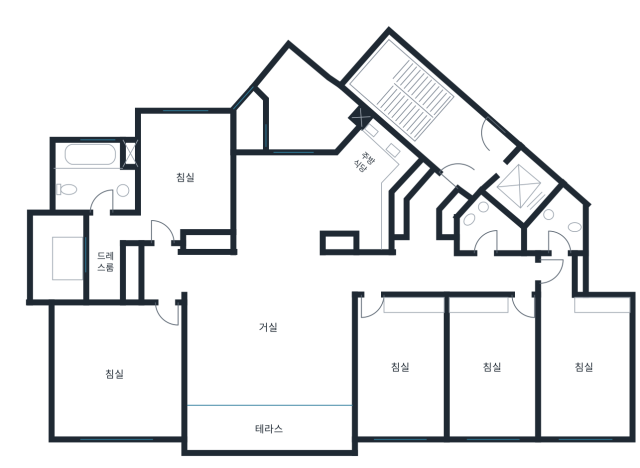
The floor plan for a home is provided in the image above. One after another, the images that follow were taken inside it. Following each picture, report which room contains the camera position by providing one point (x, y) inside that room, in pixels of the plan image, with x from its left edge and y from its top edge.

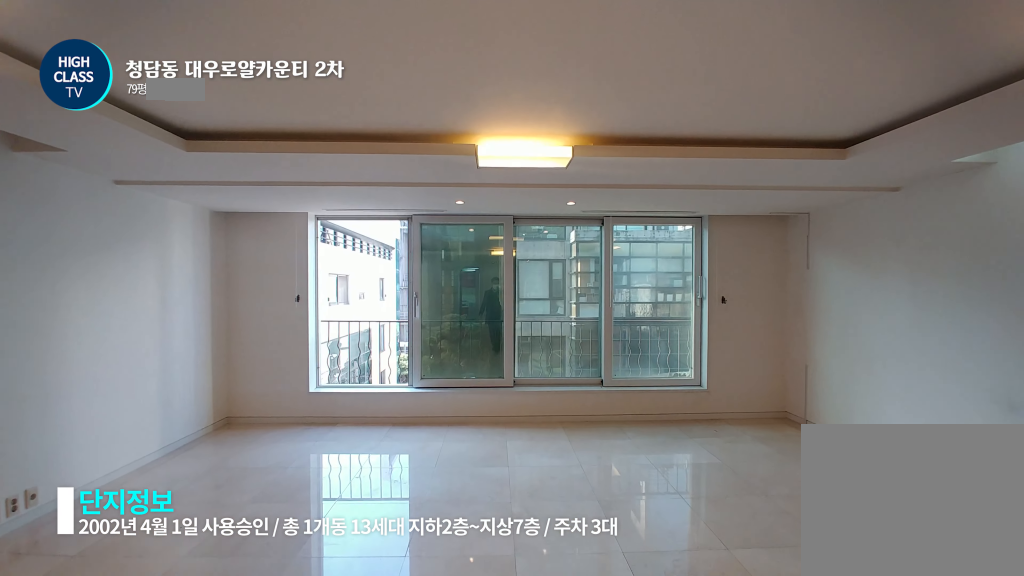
(269, 336)
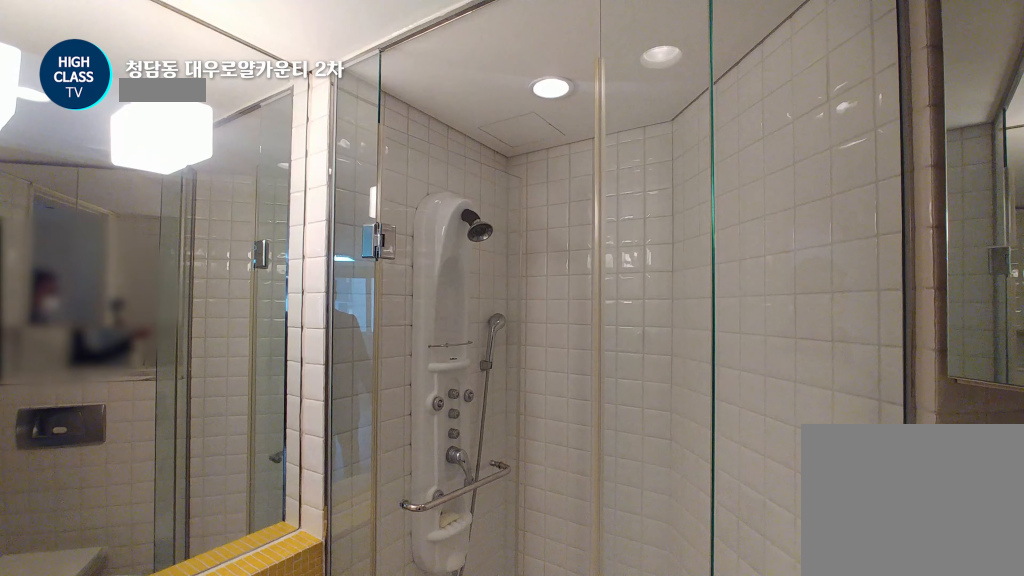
(557, 225)
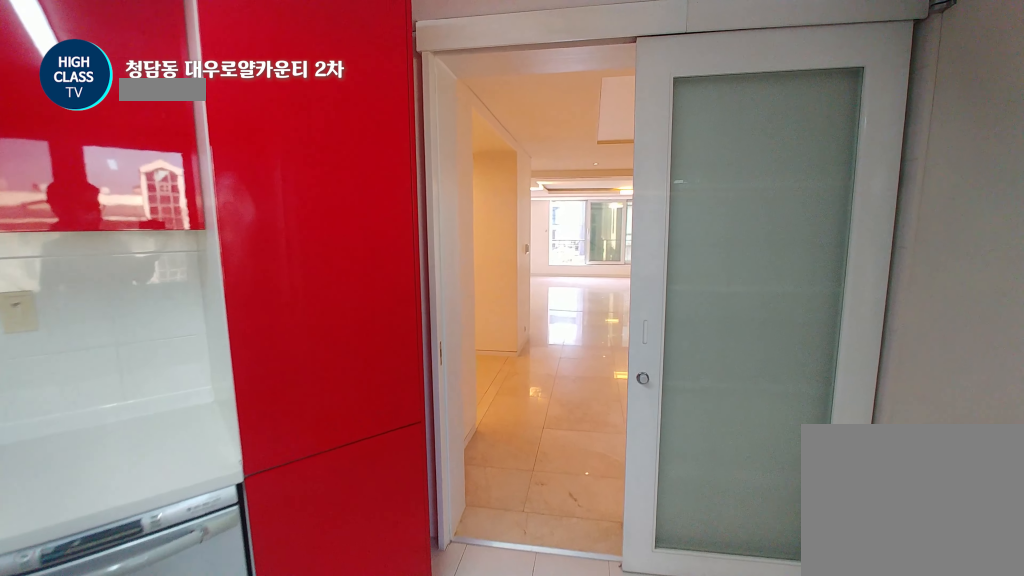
(307, 108)
